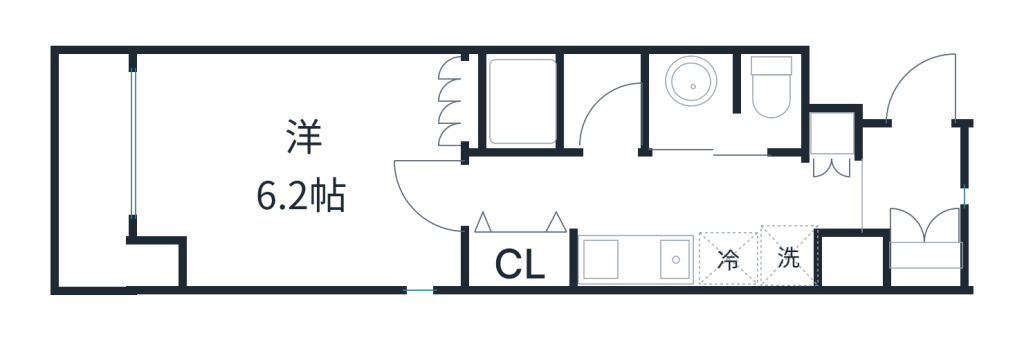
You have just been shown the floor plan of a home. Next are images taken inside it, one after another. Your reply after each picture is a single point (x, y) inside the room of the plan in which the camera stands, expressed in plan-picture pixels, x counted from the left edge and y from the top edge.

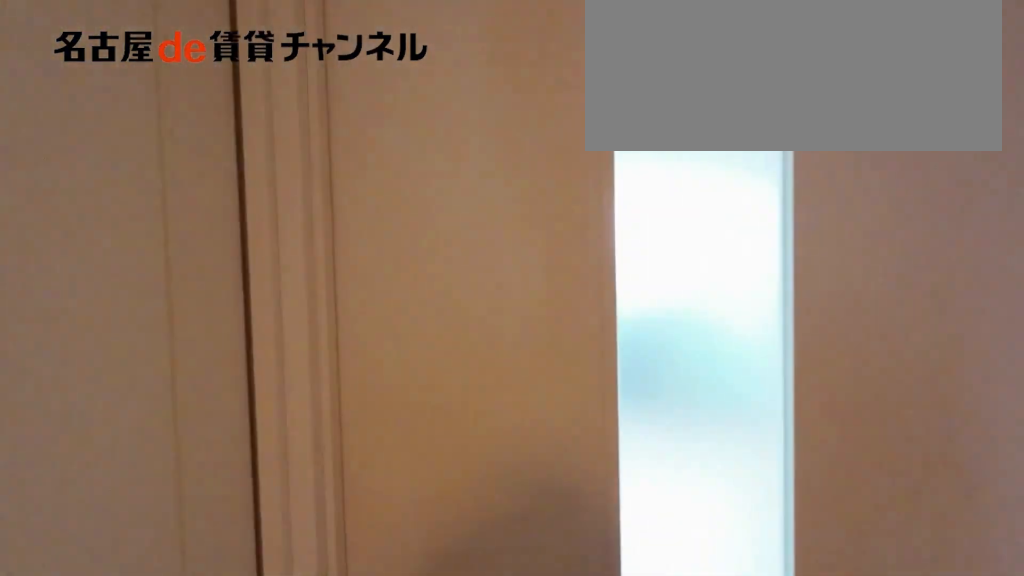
(911, 196)
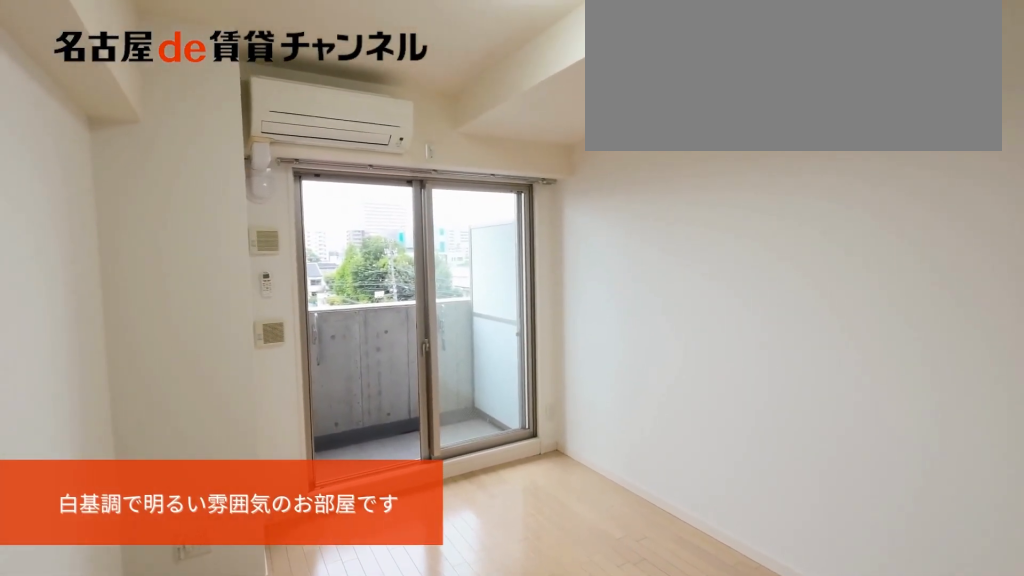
(298, 168)
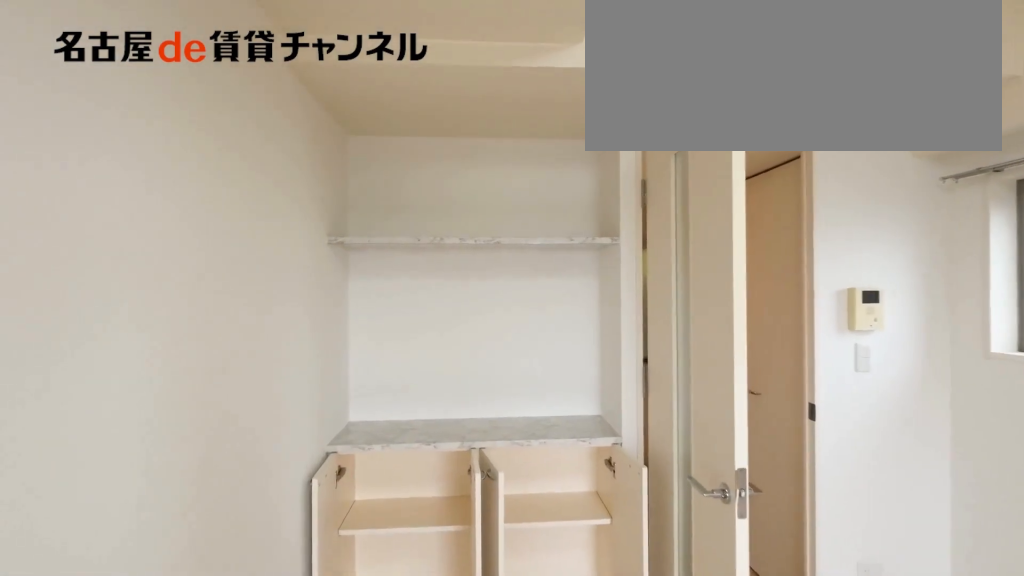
(298, 168)
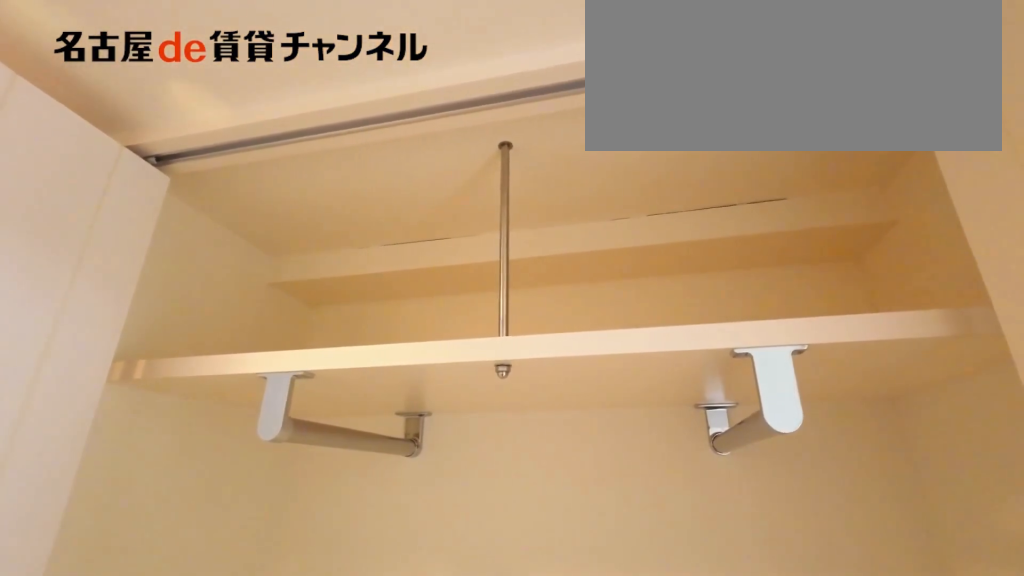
(523, 259)
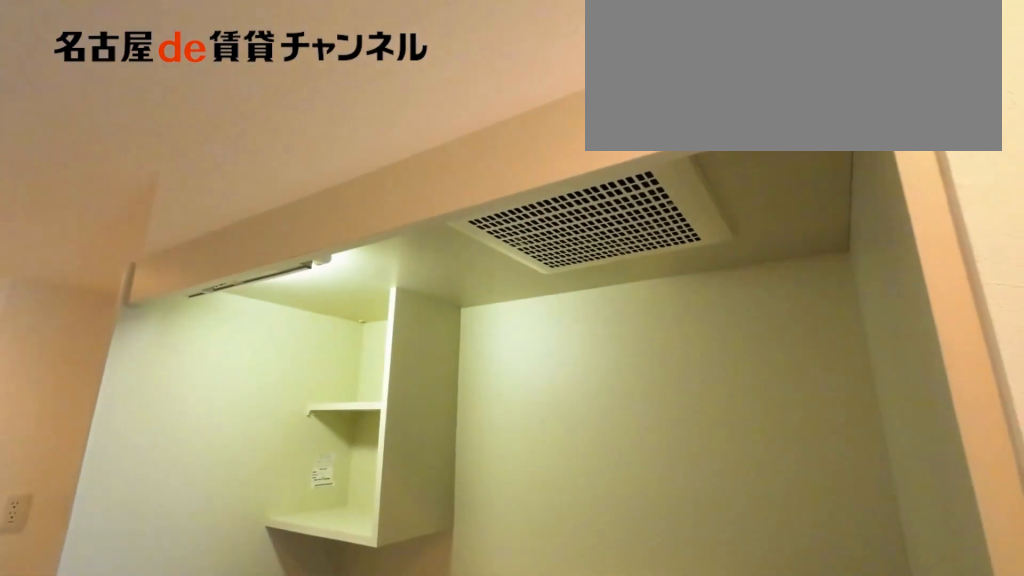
(662, 260)
